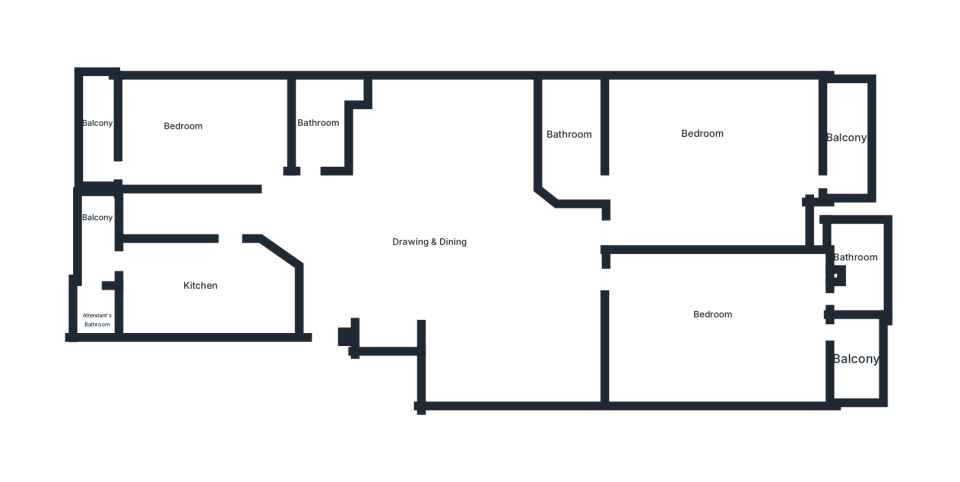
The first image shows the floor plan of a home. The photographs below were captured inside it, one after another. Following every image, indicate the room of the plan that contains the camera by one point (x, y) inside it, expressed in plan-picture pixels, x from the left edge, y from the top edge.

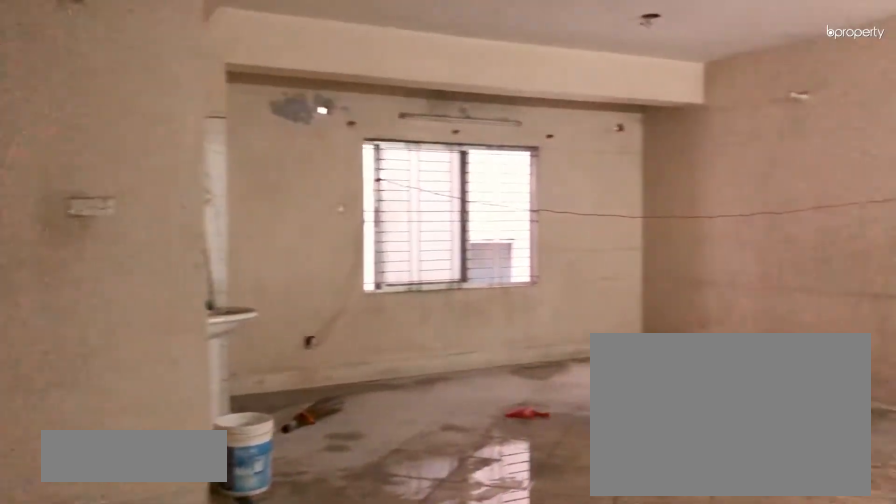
(323, 312)
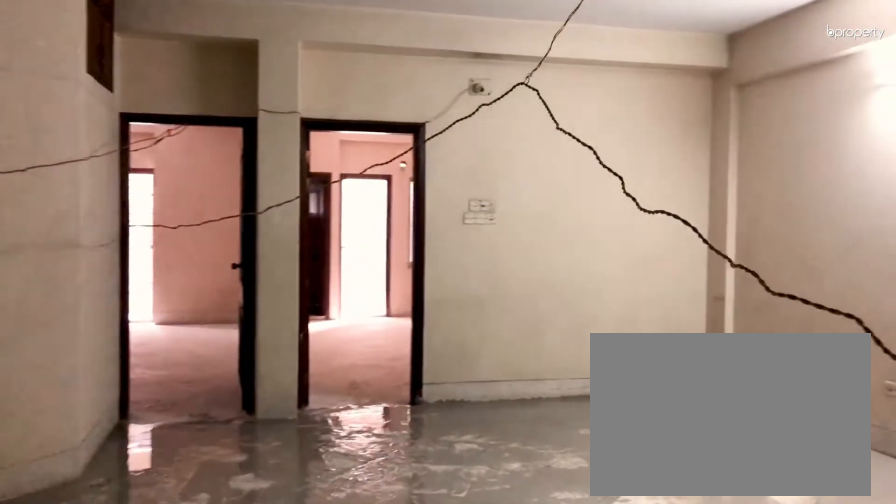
(458, 256)
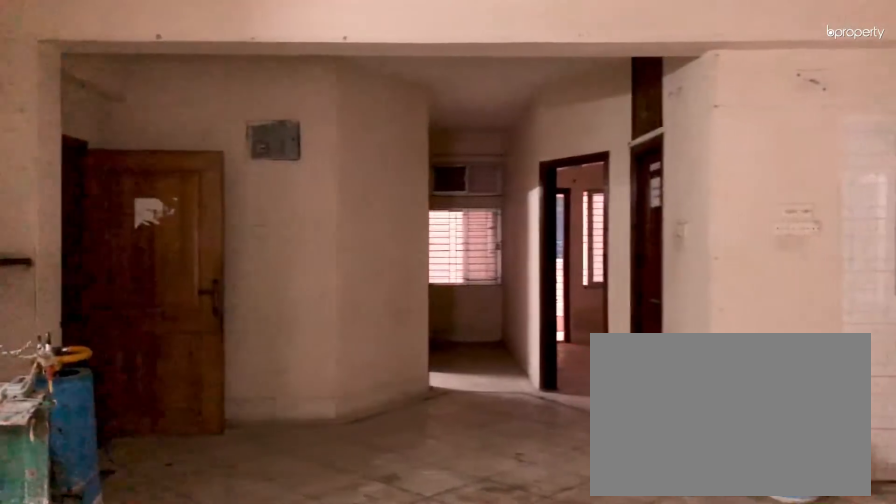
(458, 256)
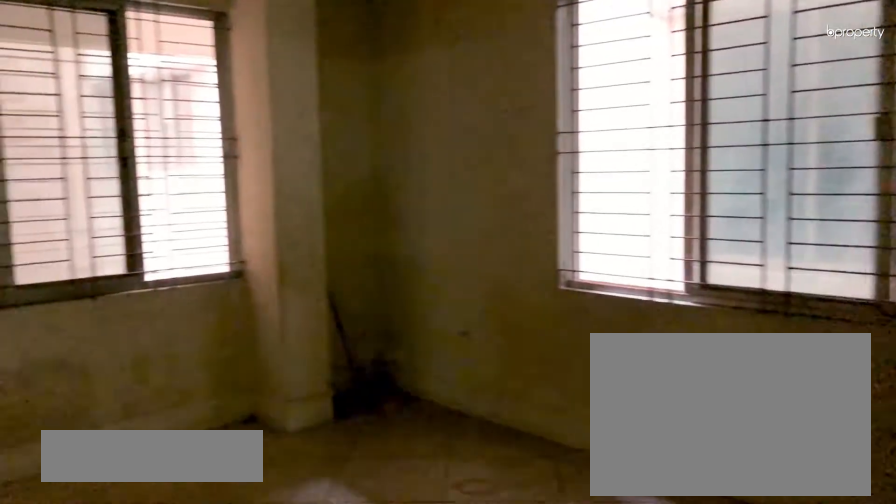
(181, 117)
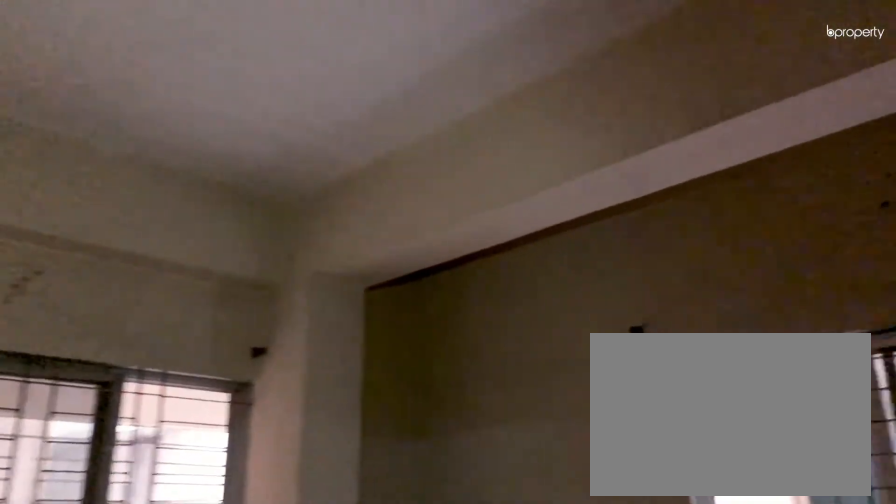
(181, 117)
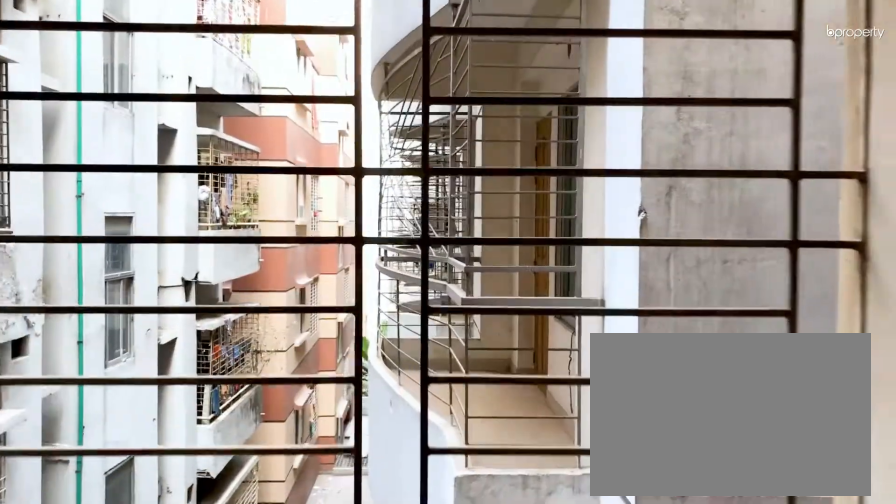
(98, 134)
